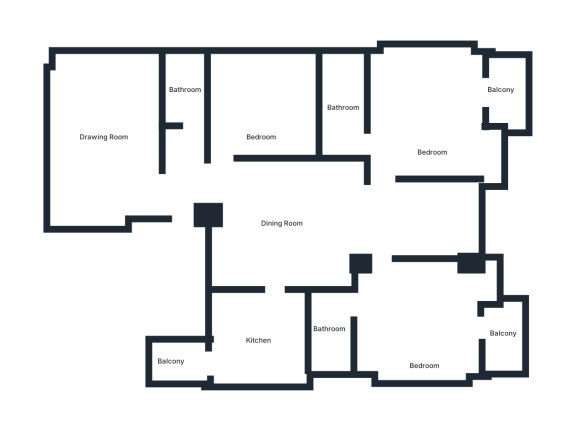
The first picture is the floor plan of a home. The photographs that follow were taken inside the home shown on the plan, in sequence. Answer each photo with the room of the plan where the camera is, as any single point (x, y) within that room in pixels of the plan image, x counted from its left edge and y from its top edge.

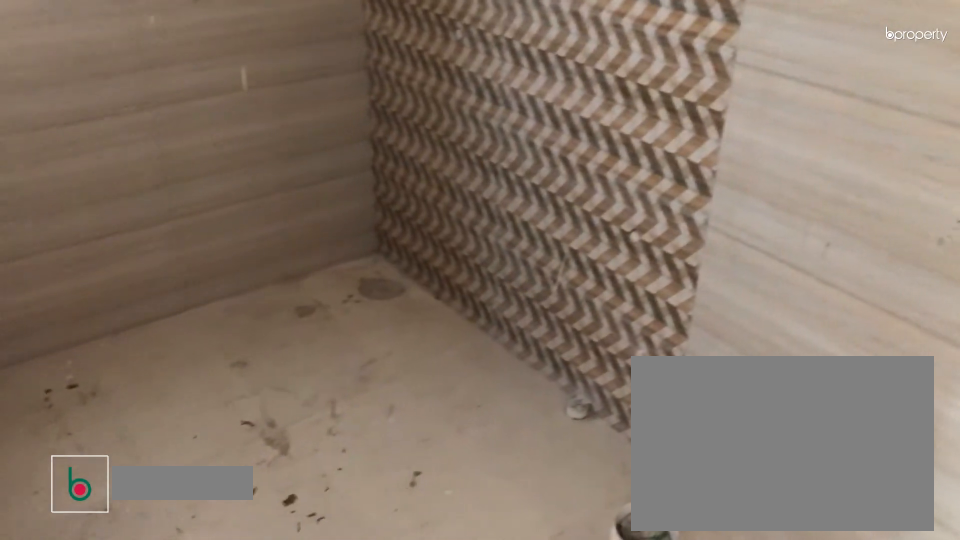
(330, 344)
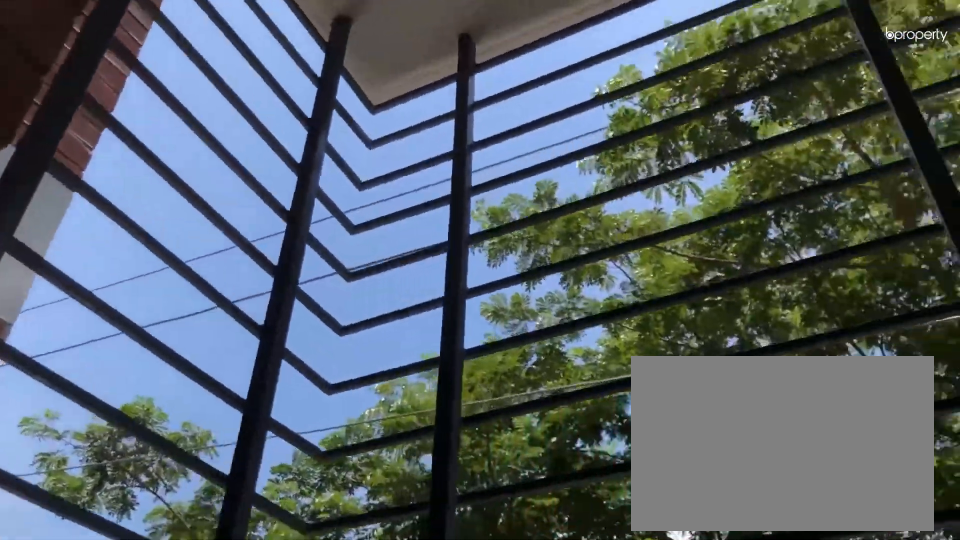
(502, 342)
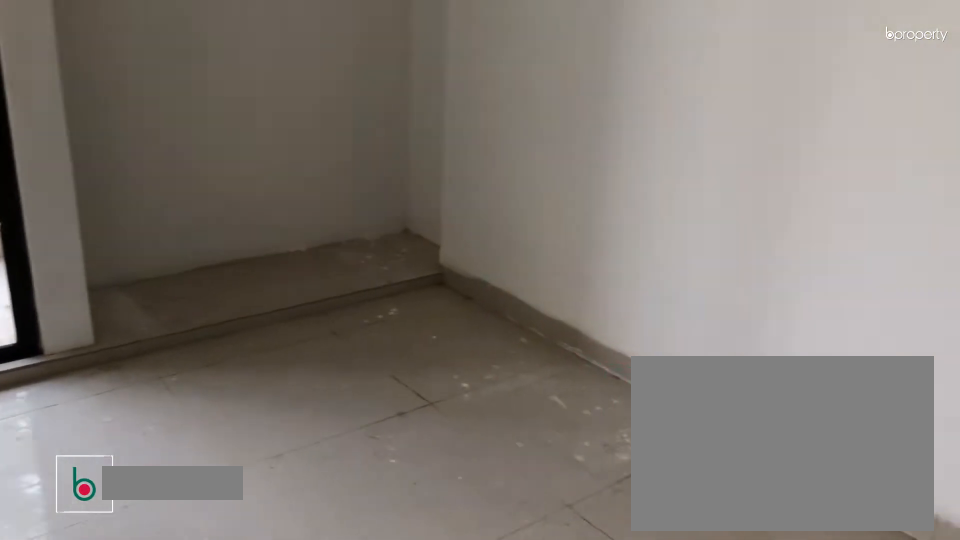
(431, 126)
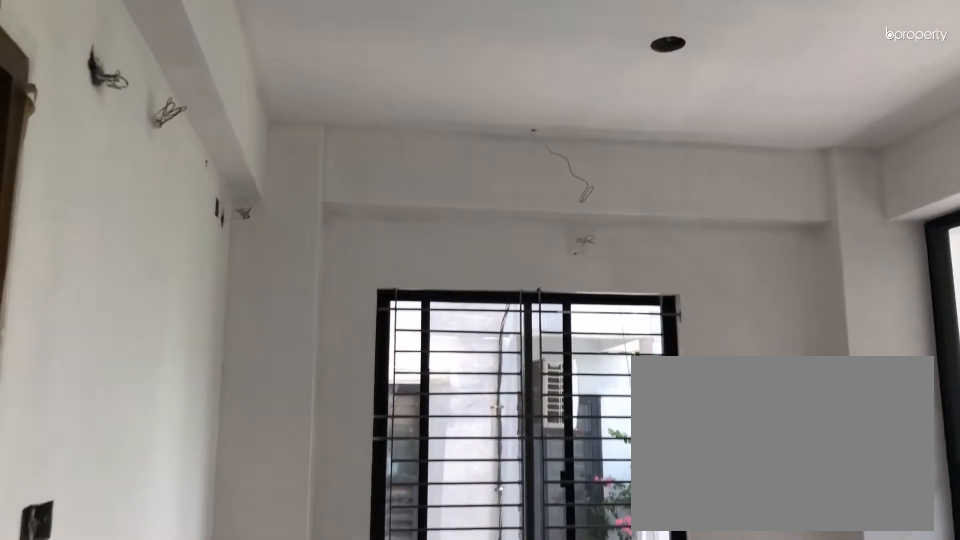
(431, 126)
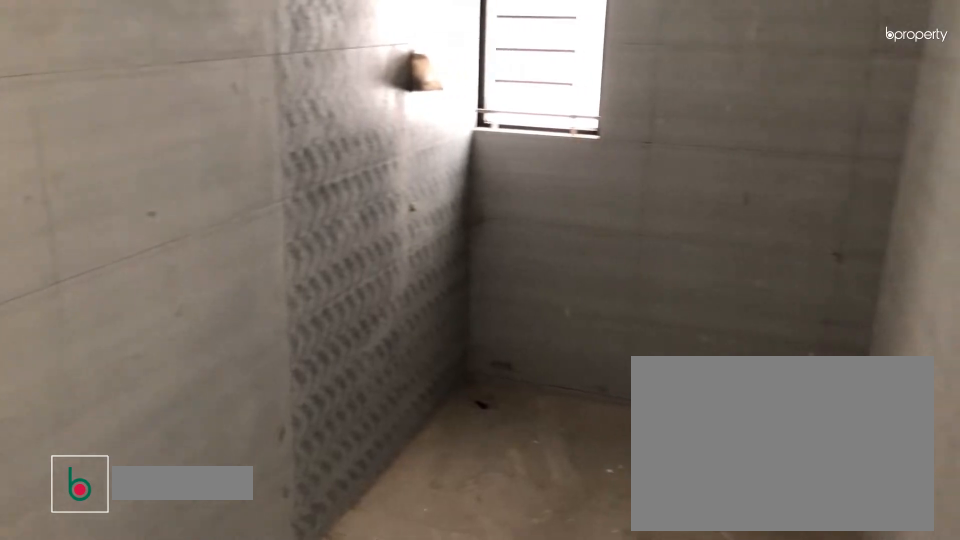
(344, 115)
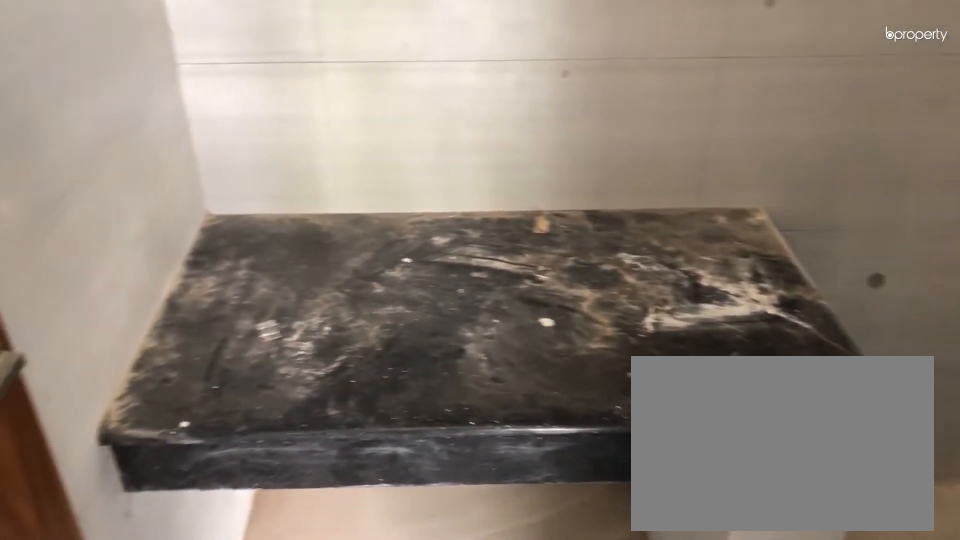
(344, 115)
